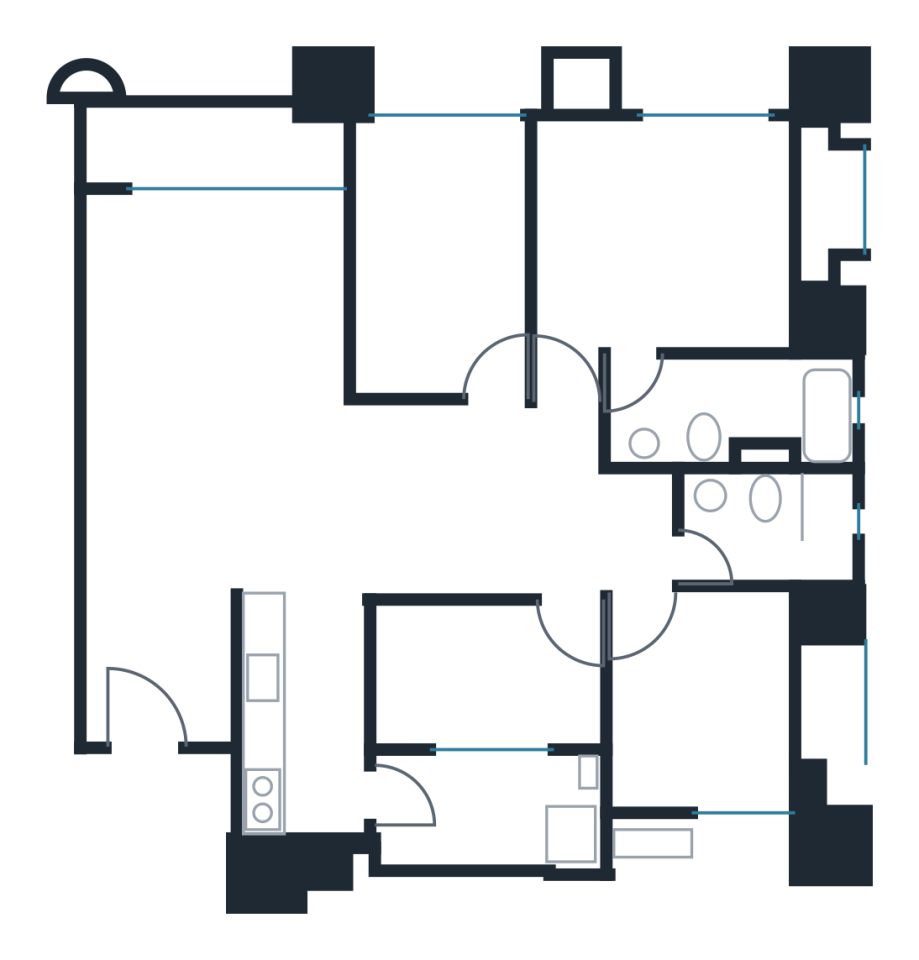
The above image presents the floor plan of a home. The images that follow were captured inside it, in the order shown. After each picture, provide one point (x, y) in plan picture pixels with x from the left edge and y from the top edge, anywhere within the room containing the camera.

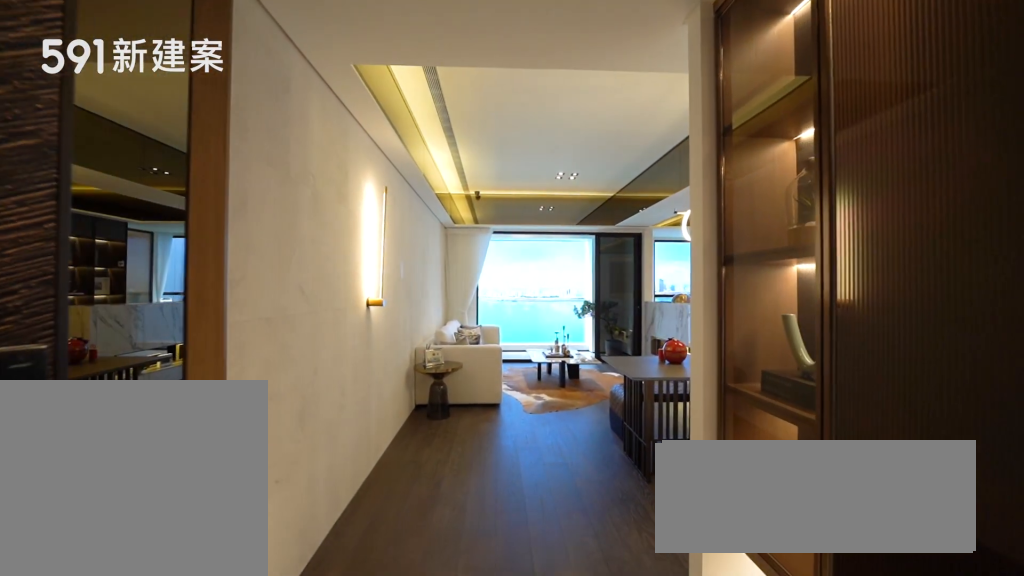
(162, 665)
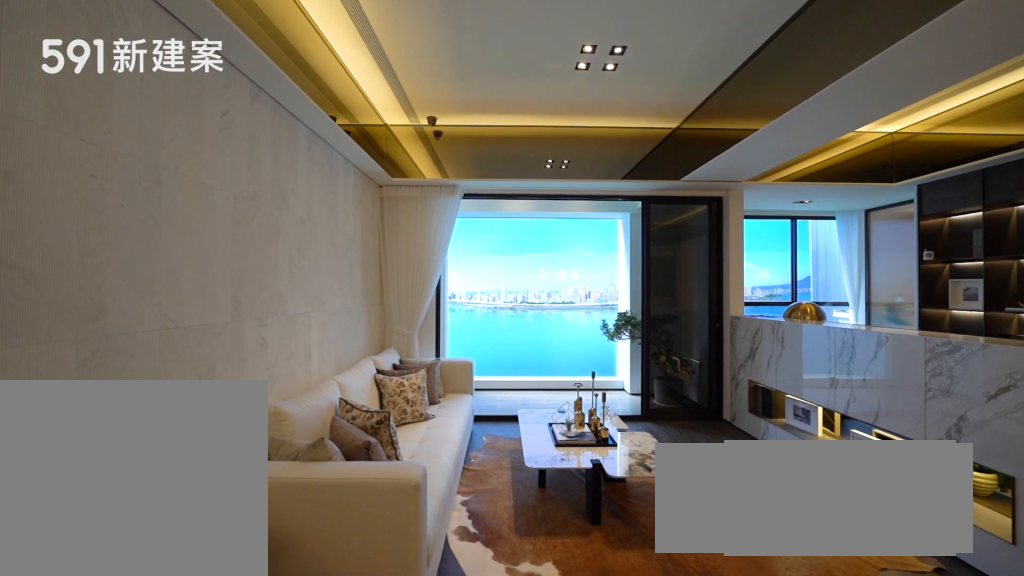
(214, 354)
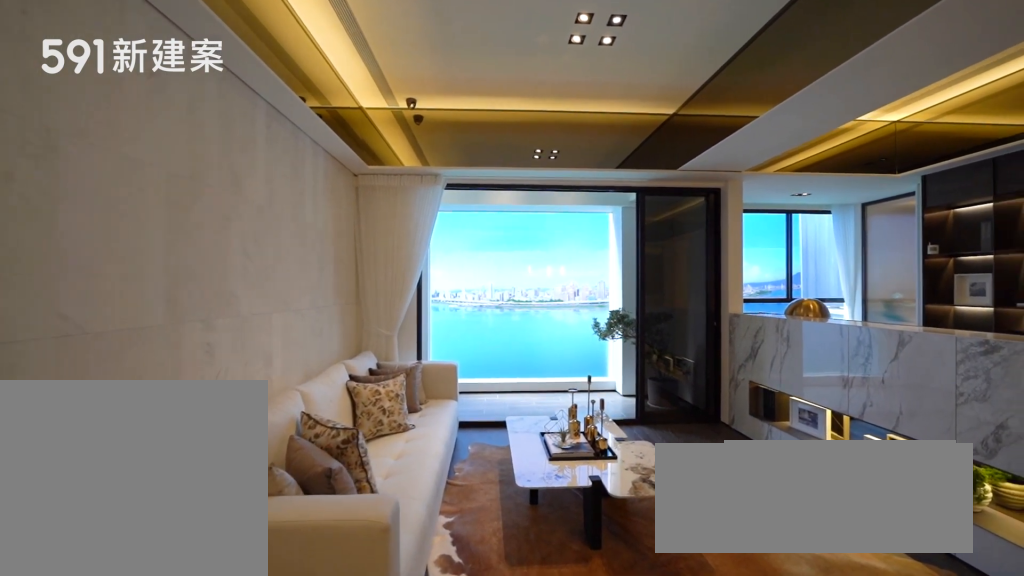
(214, 354)
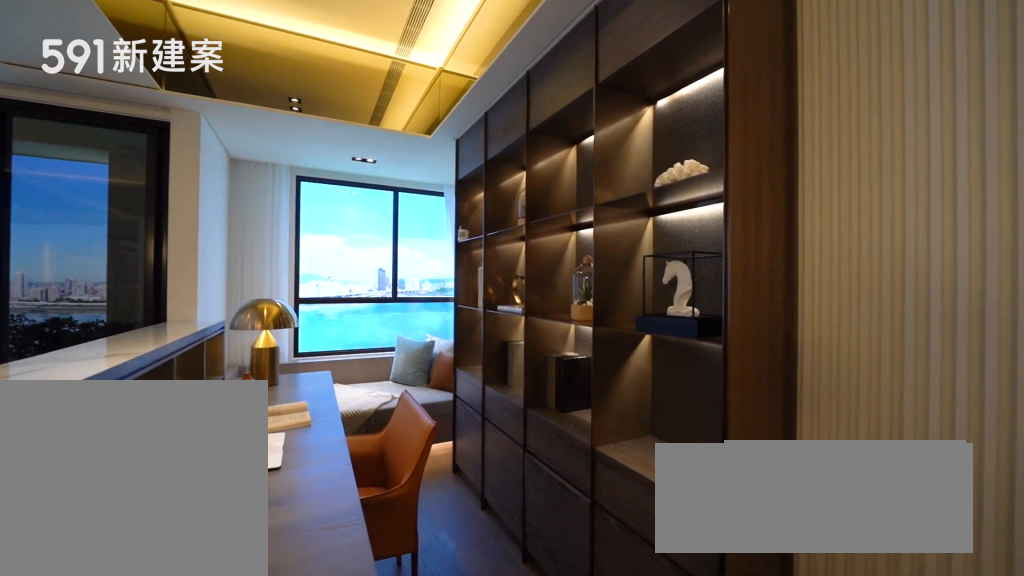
(440, 248)
